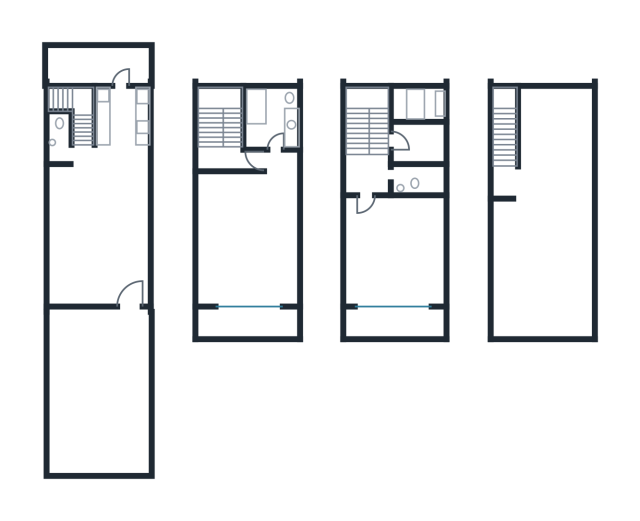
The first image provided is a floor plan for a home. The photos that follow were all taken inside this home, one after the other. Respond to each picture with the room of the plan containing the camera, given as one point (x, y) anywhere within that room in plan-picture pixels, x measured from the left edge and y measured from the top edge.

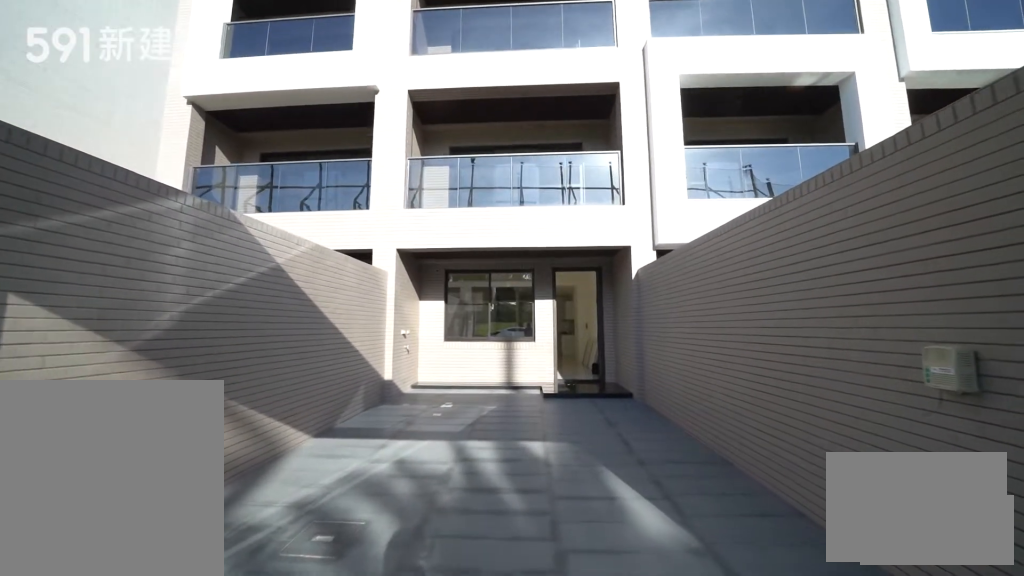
(95, 393)
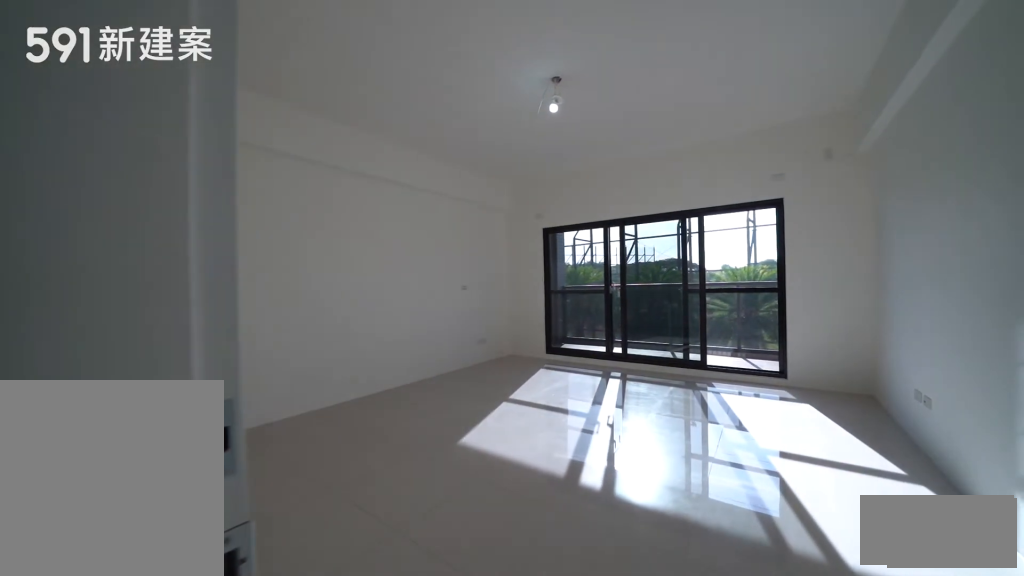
(397, 255)
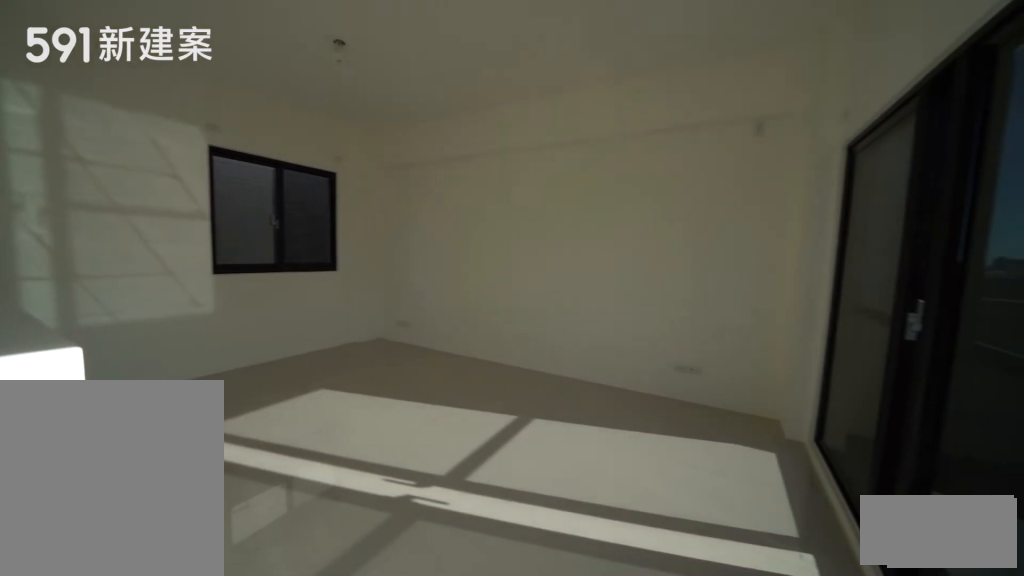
(546, 226)
